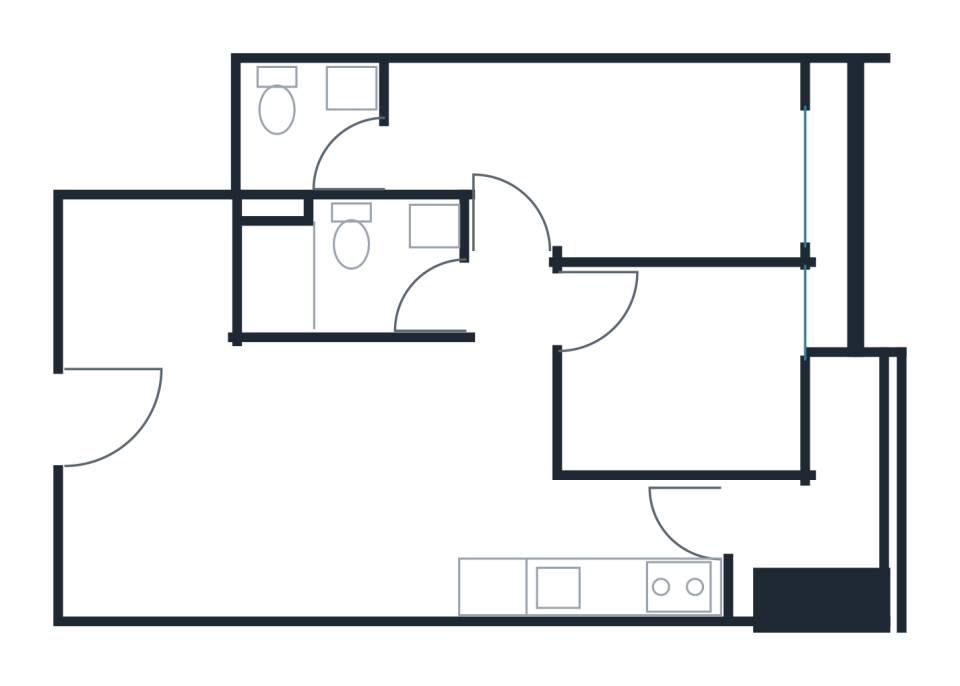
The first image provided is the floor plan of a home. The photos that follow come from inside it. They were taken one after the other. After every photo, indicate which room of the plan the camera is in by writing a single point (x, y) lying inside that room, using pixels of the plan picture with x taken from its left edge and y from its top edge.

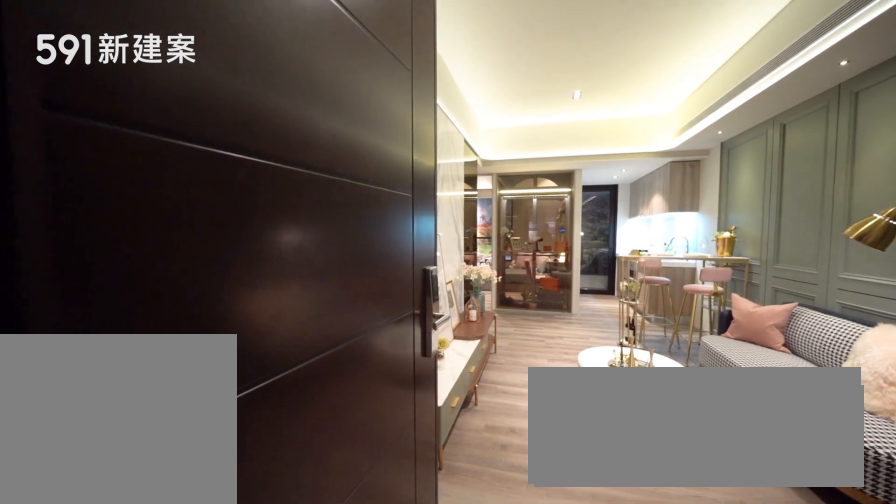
(112, 424)
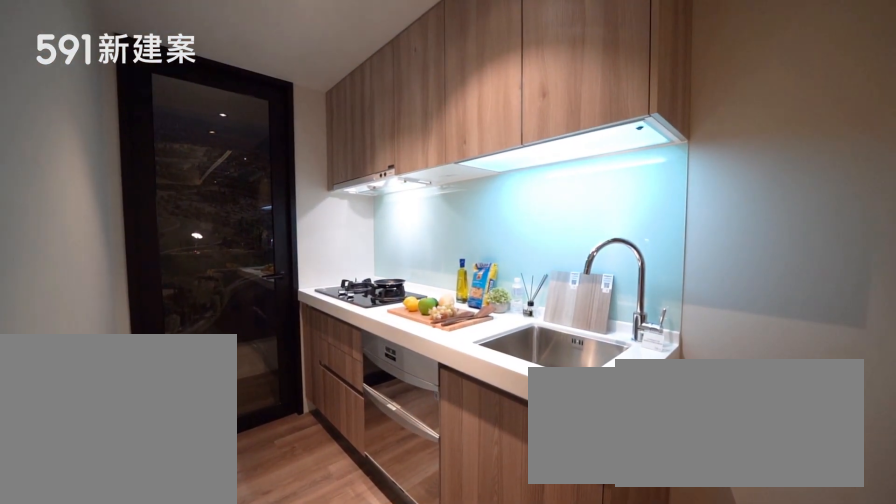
(588, 549)
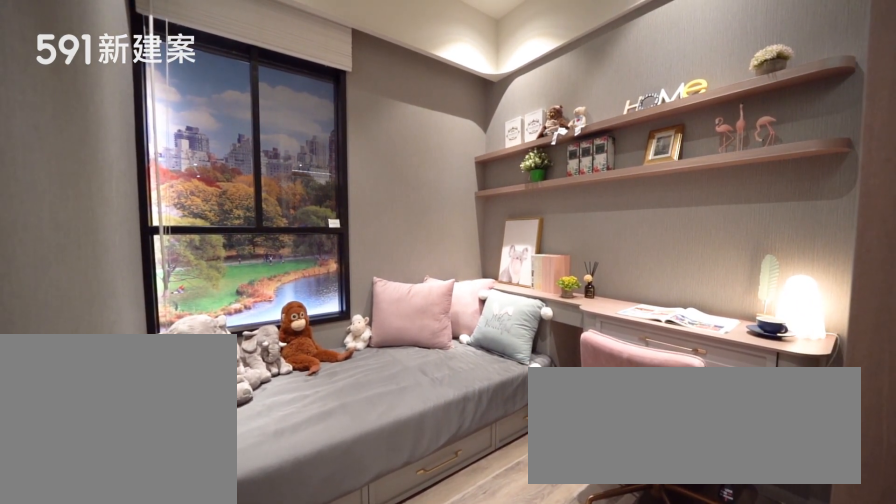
(682, 372)
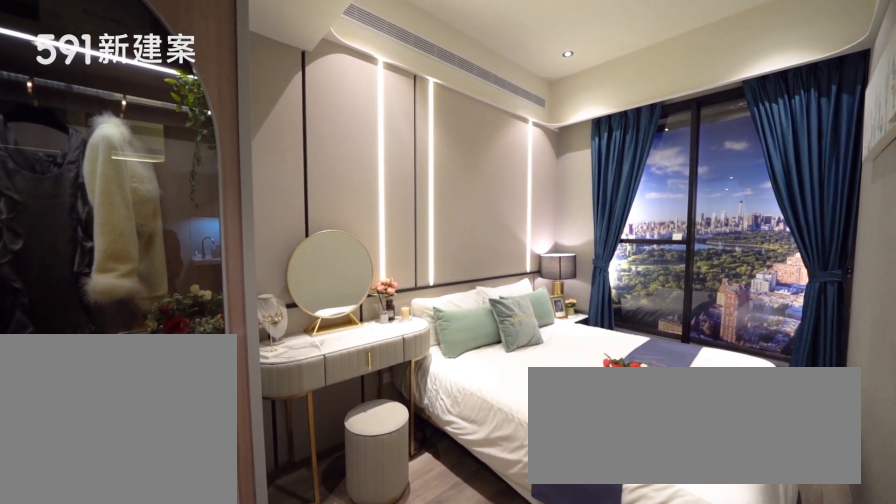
(604, 157)
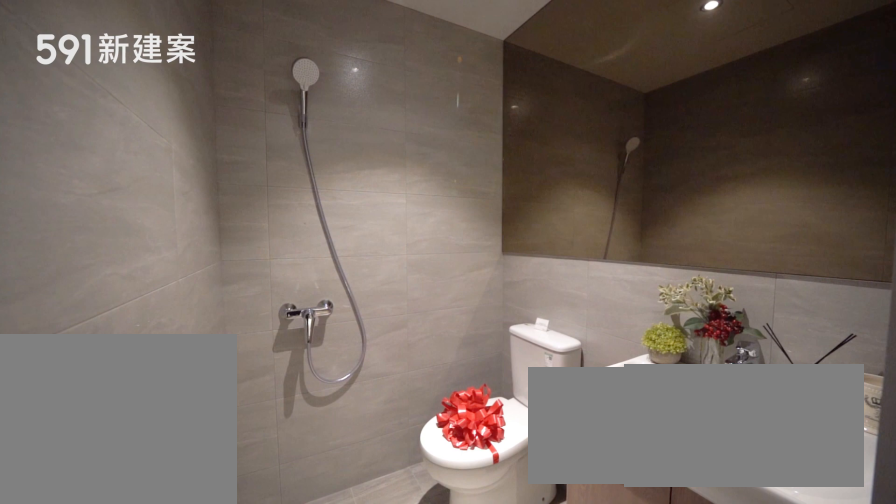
(304, 126)
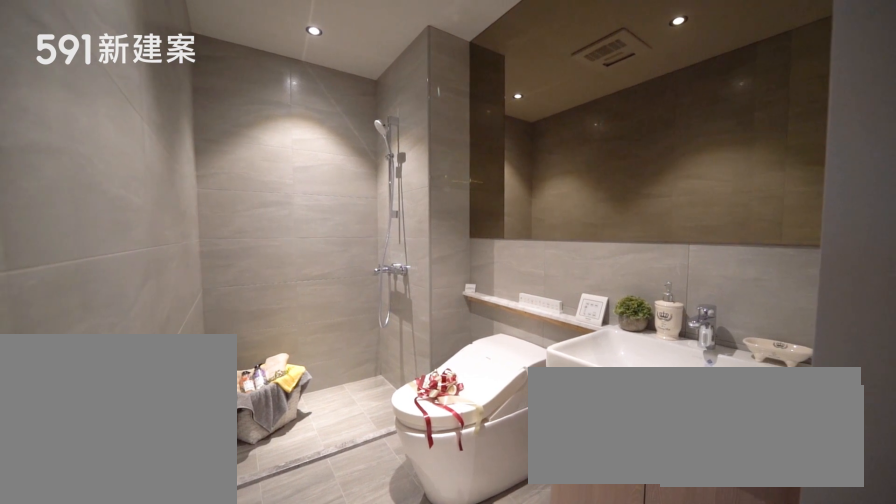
(348, 265)
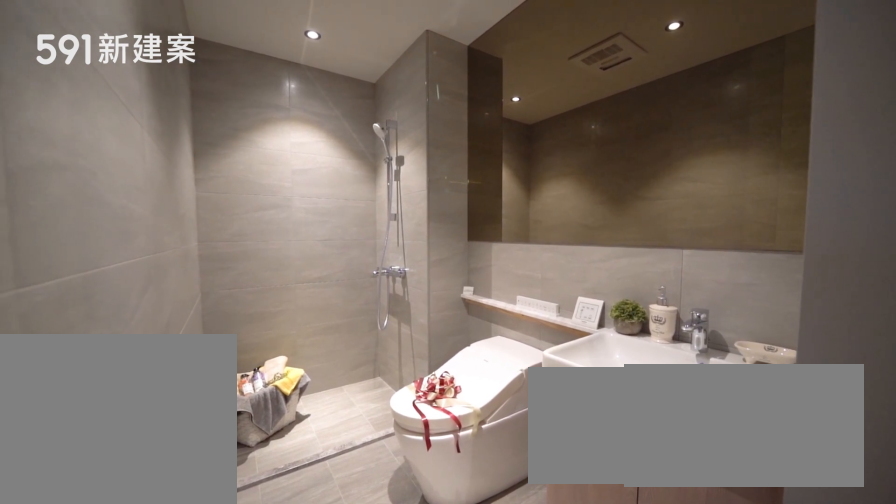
(348, 265)
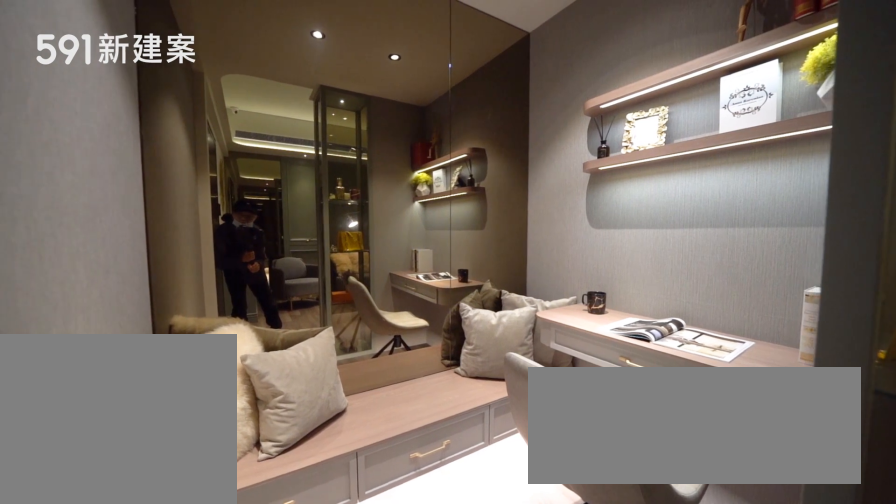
(149, 280)
